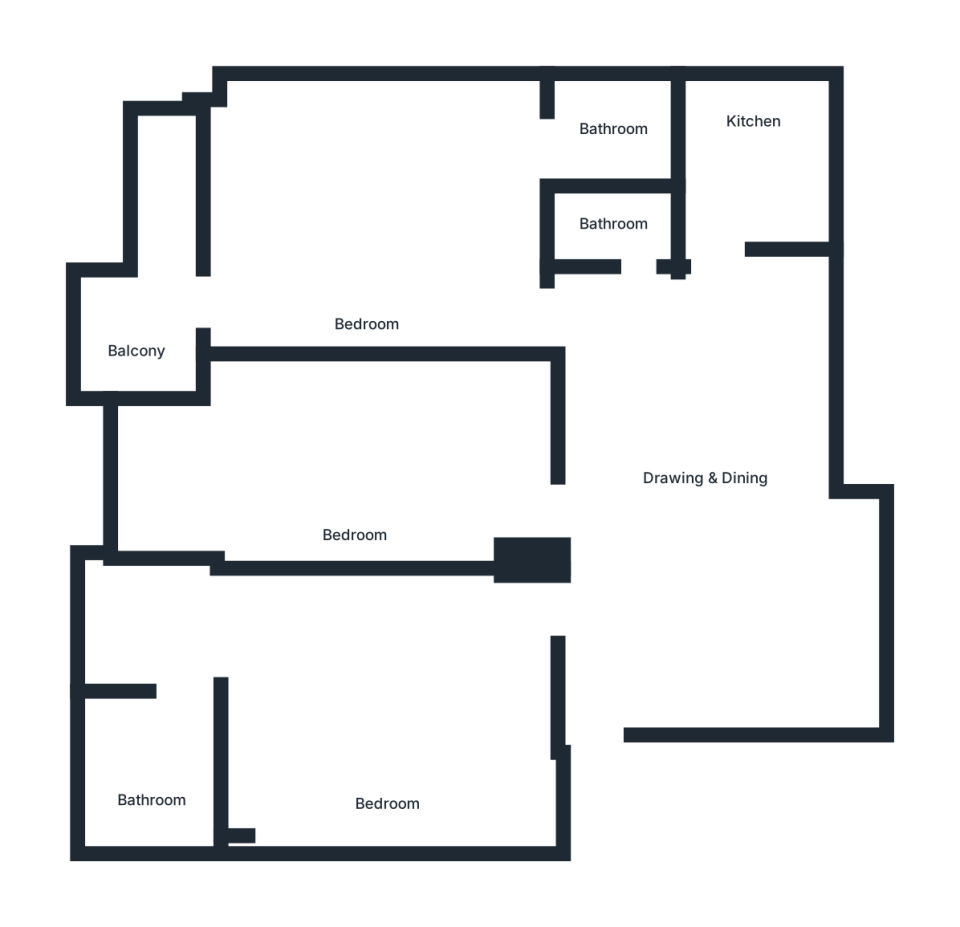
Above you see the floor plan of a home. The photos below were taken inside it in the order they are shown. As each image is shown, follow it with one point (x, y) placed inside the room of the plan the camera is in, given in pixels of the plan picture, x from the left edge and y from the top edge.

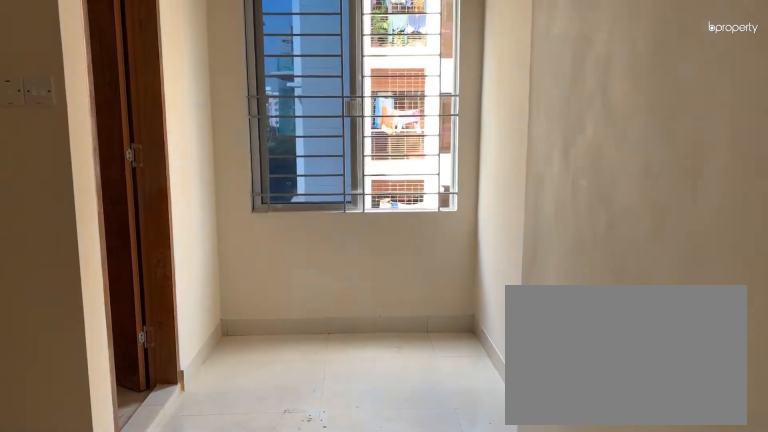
(387, 710)
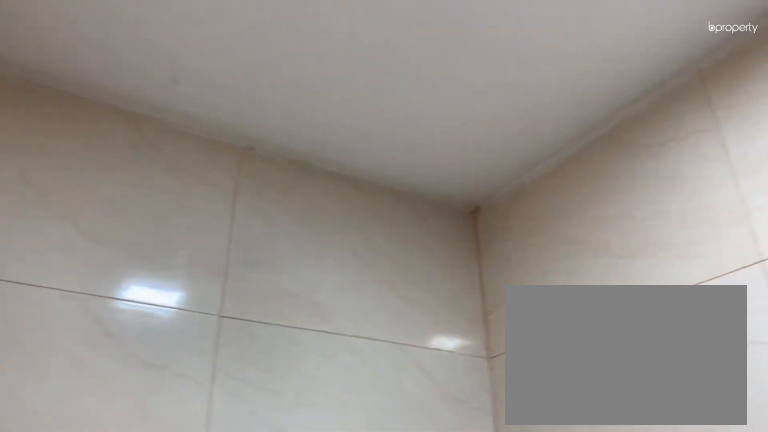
(611, 223)
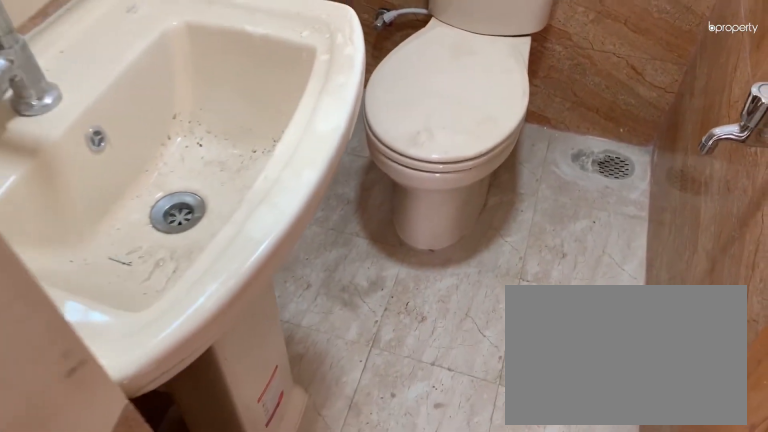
(619, 124)
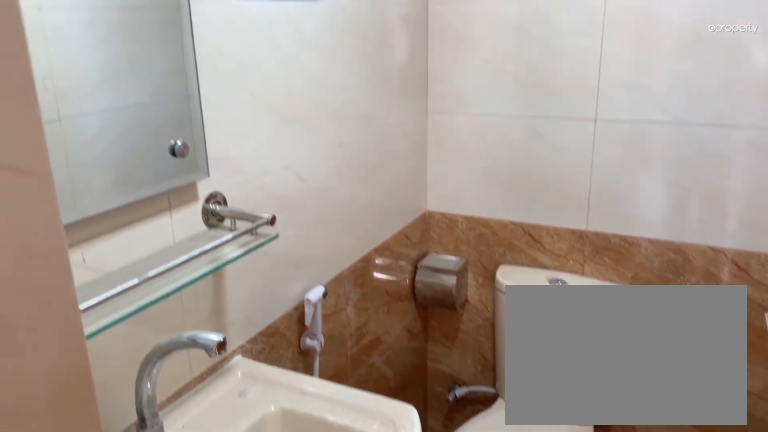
(619, 124)
